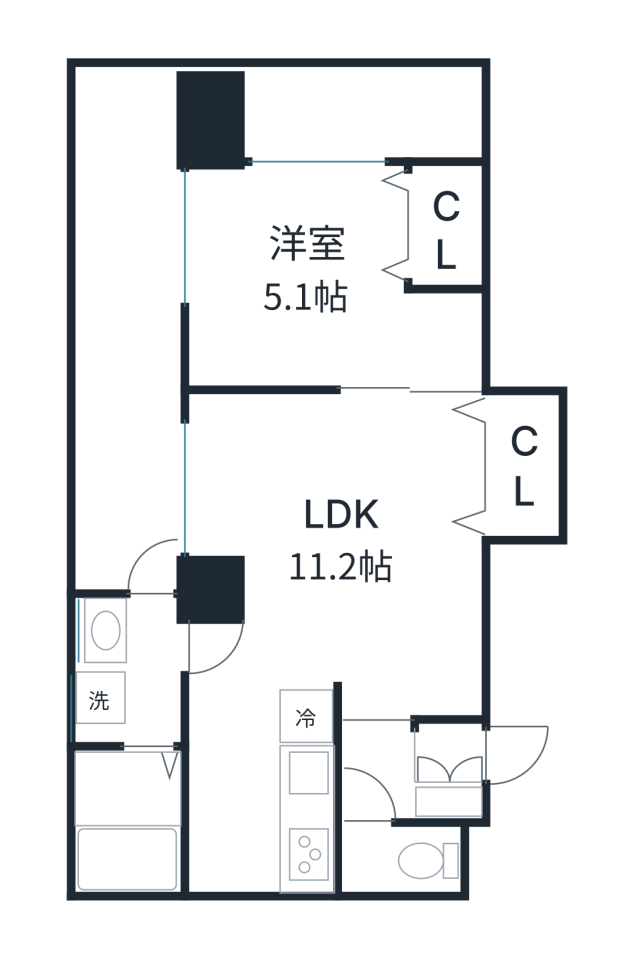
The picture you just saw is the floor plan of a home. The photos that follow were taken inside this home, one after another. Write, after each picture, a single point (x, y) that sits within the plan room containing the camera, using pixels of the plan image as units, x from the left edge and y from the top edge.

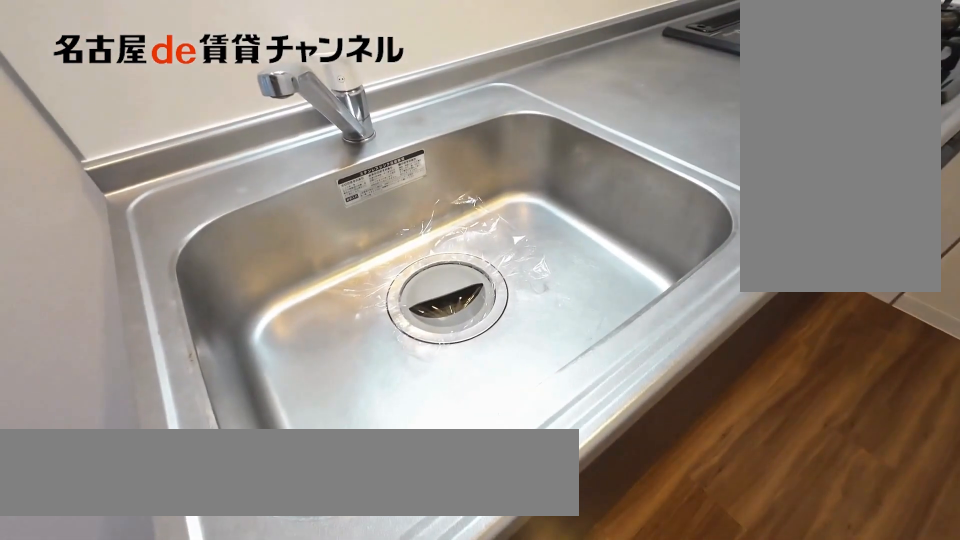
(309, 786)
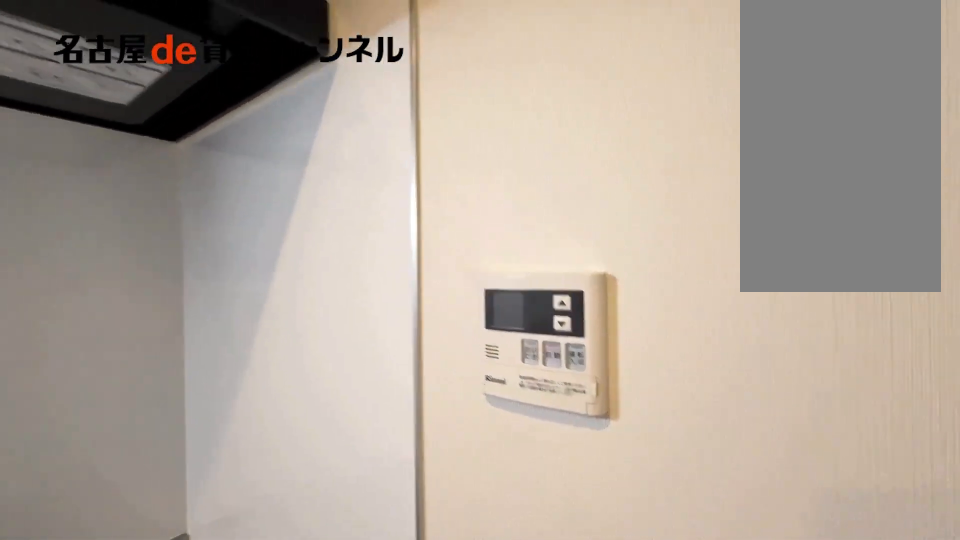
(309, 786)
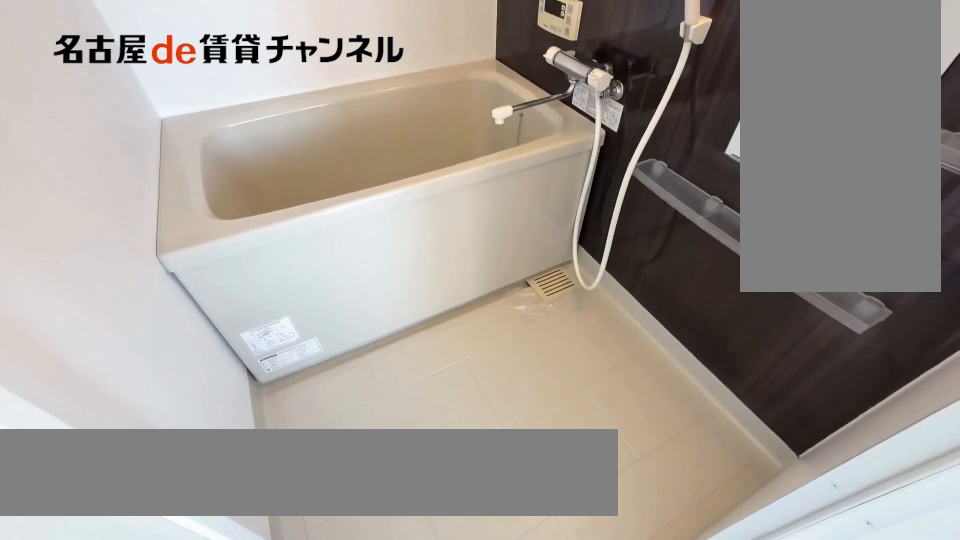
(132, 817)
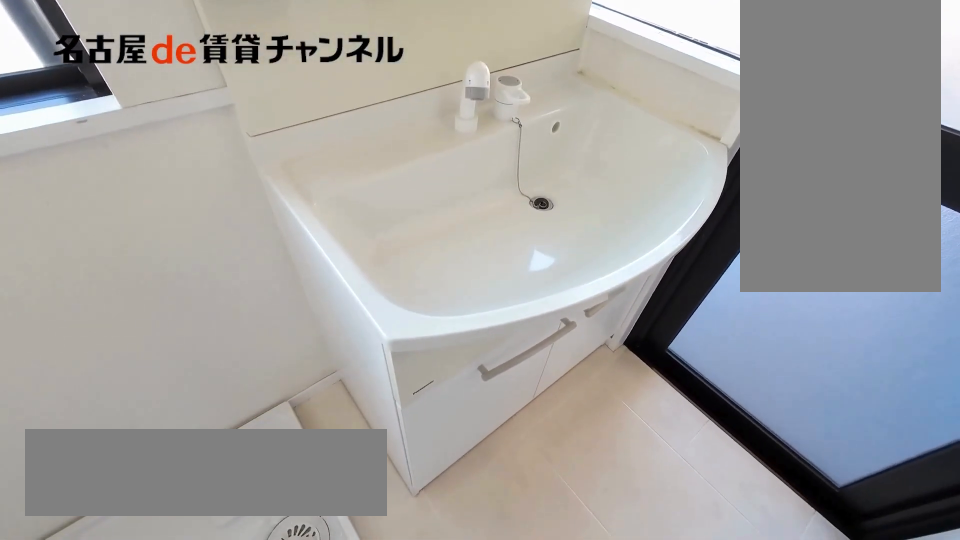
(132, 668)
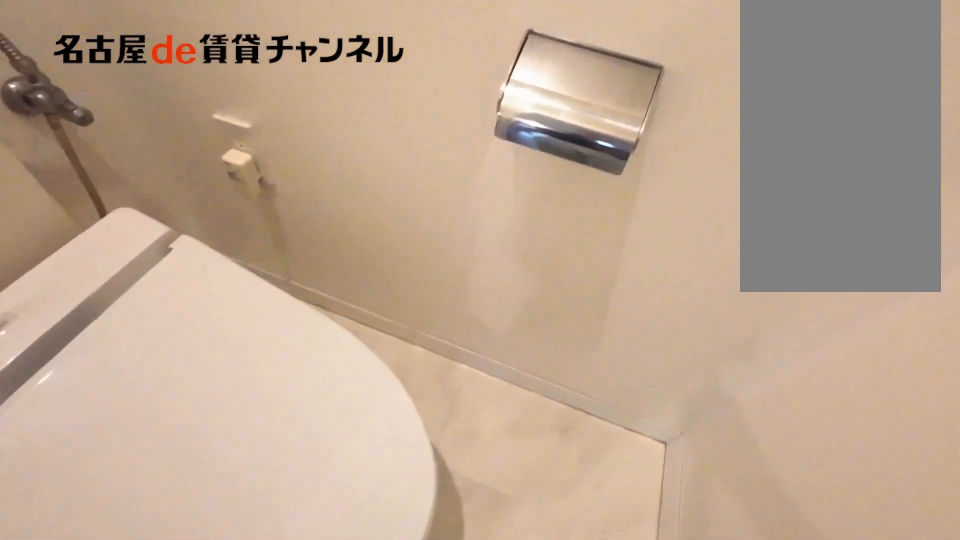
(404, 855)
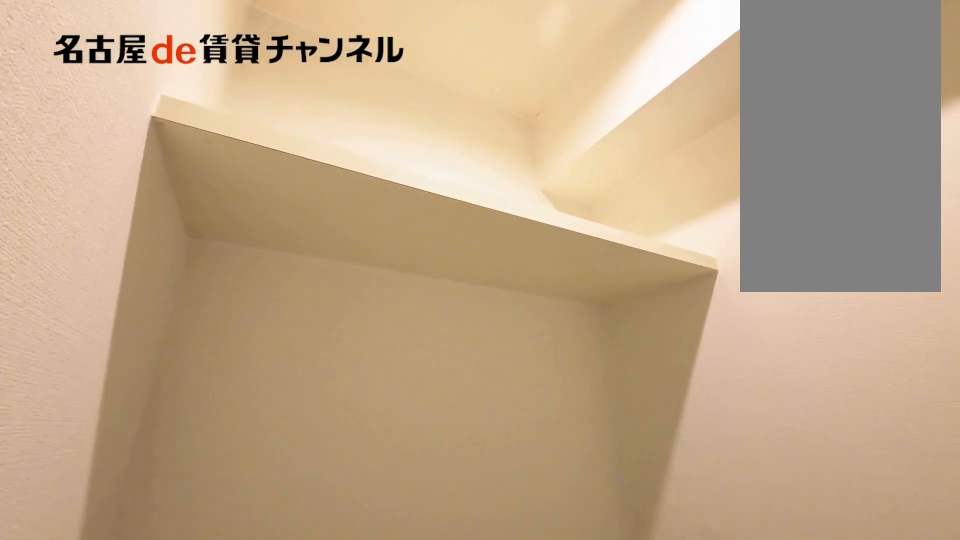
(404, 855)
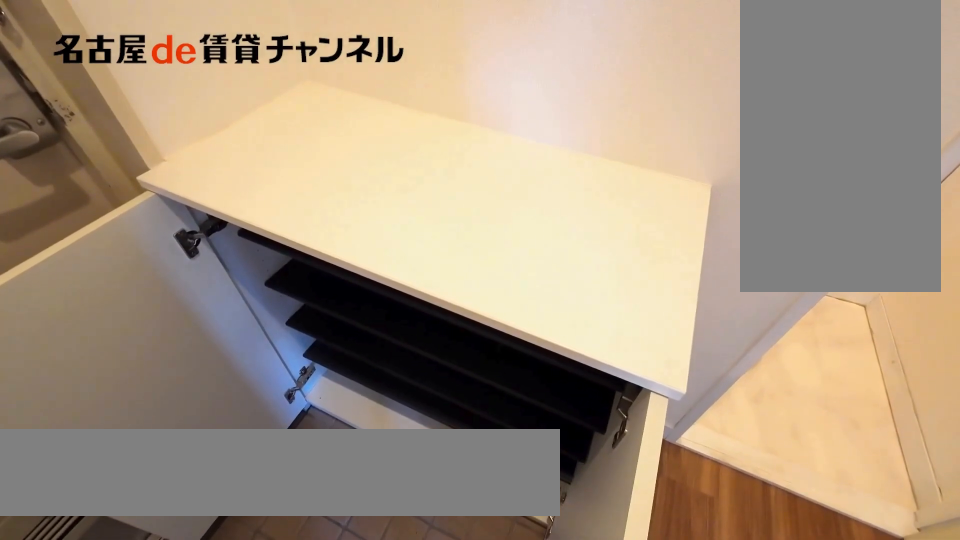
(453, 804)
